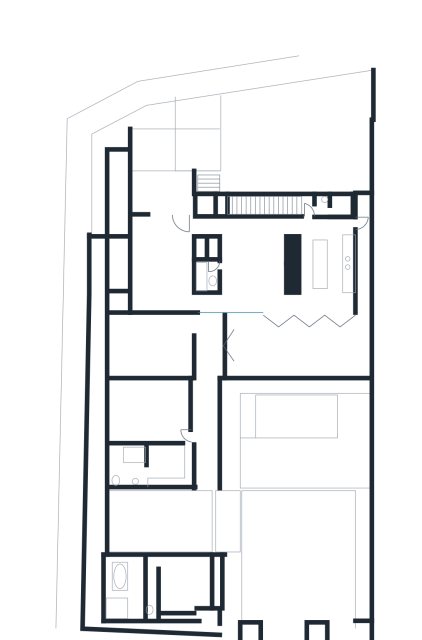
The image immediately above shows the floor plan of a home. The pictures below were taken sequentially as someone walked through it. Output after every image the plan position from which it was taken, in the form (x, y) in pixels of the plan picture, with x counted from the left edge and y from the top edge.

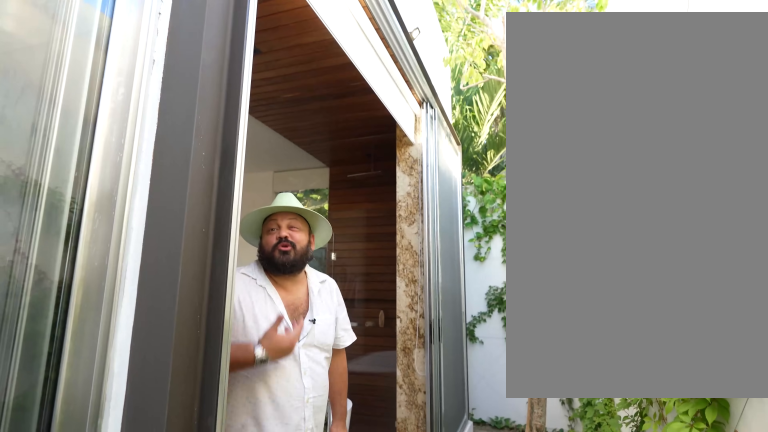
(93, 543)
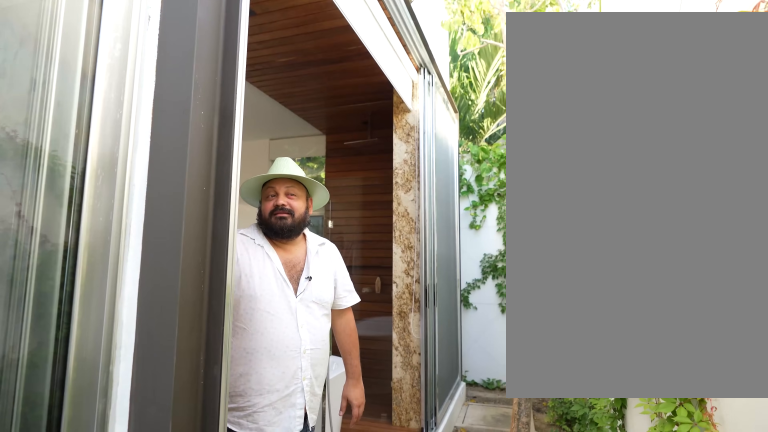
(93, 545)
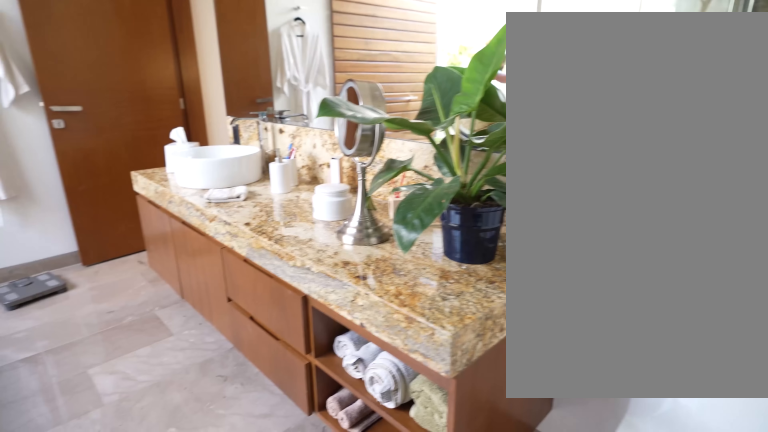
(134, 606)
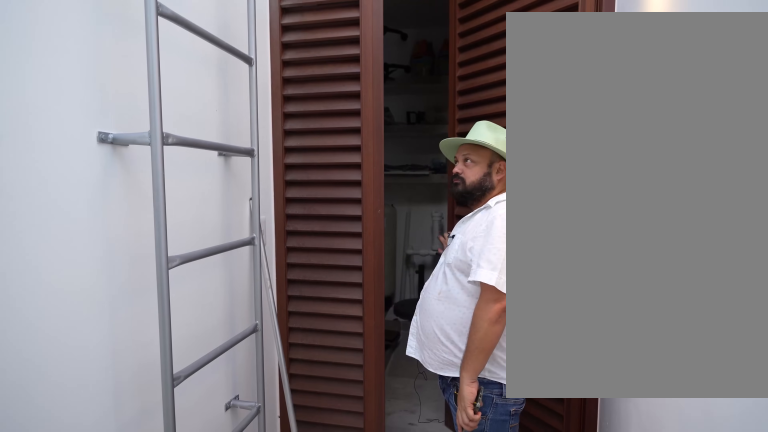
(236, 631)
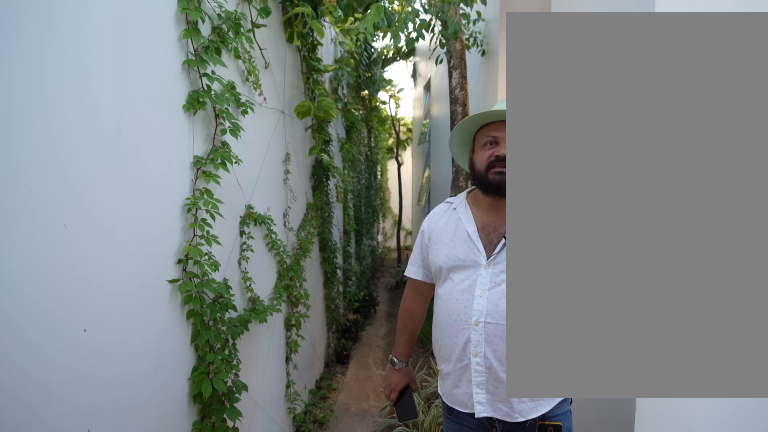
(225, 631)
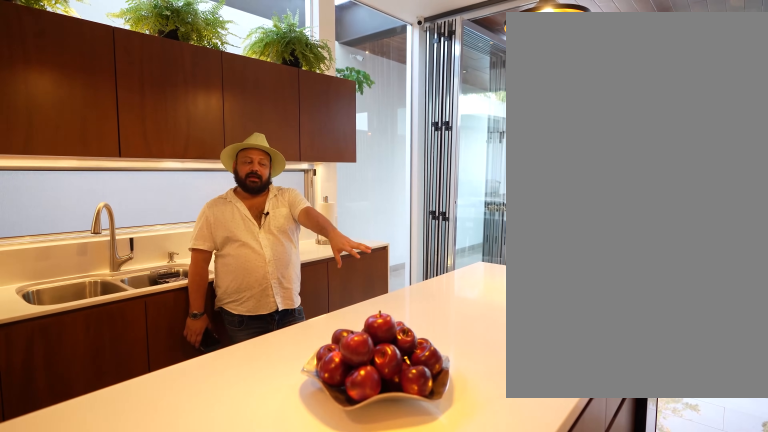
(305, 260)
